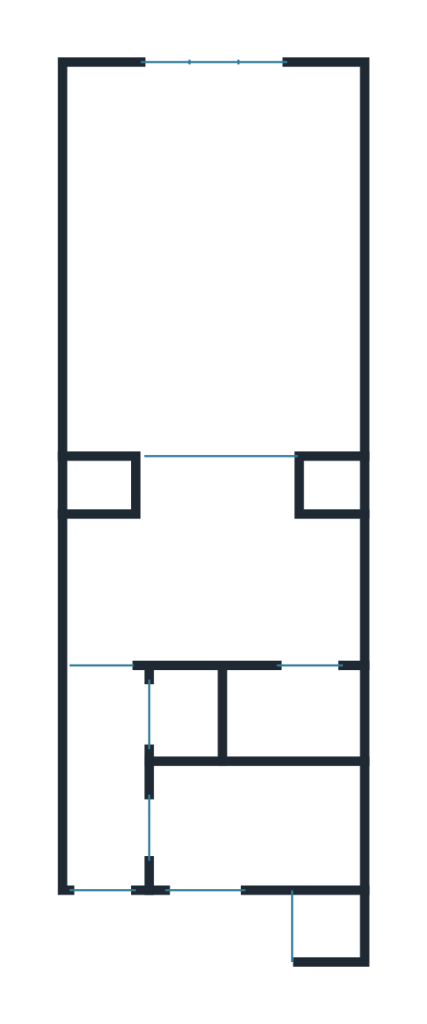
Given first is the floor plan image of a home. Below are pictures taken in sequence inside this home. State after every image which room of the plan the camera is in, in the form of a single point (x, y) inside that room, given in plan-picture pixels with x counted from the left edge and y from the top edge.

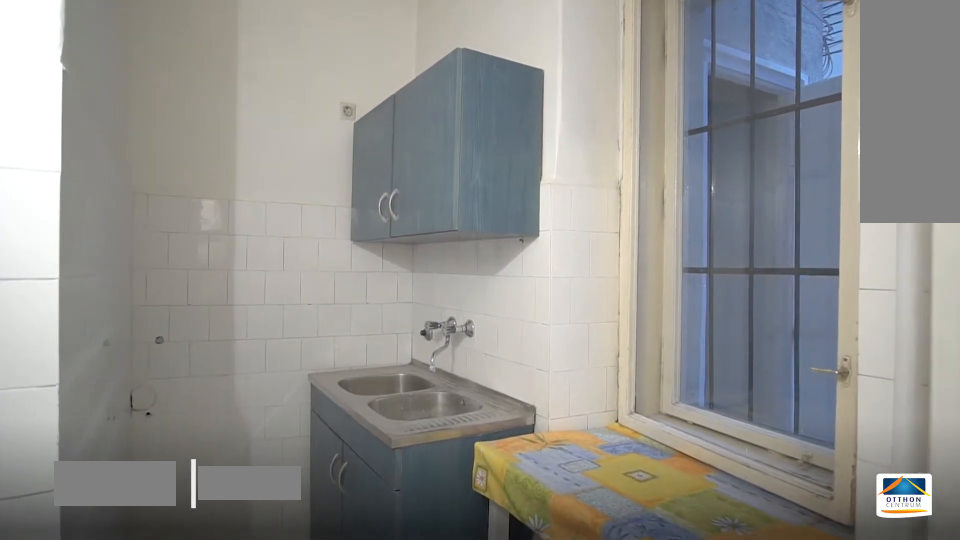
(250, 825)
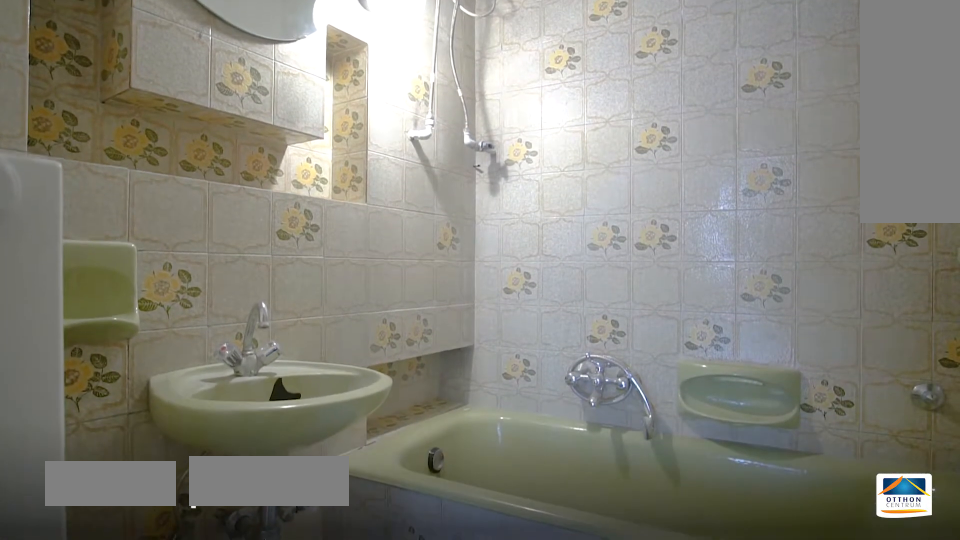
(293, 707)
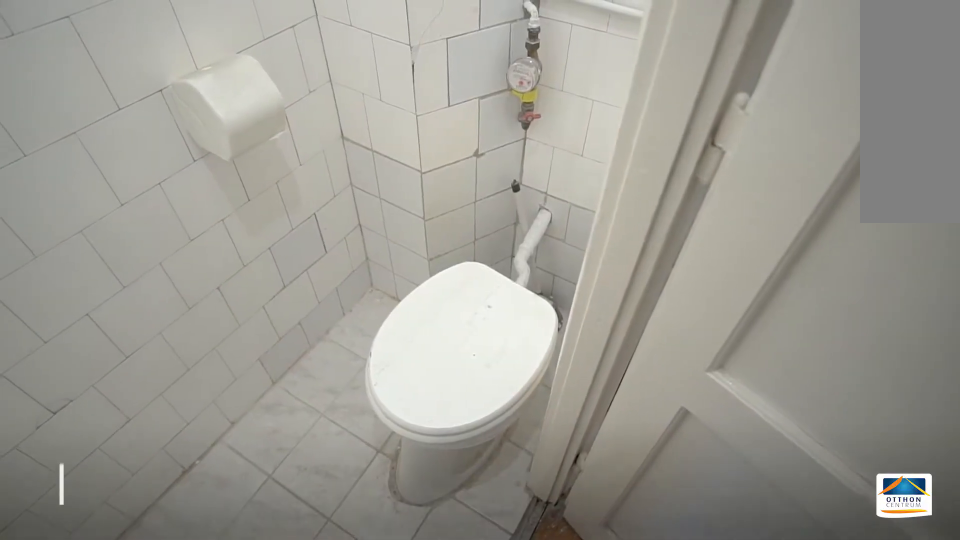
(187, 713)
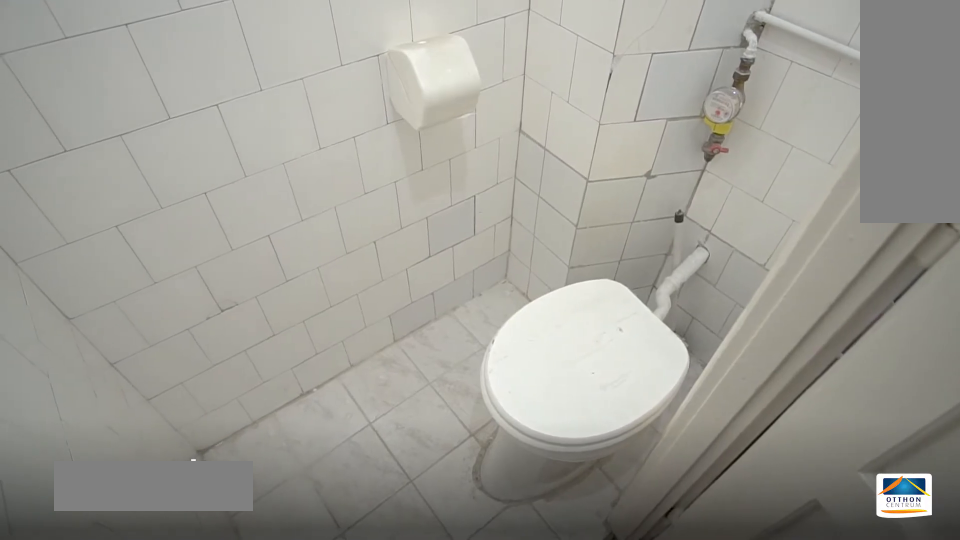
(187, 712)
